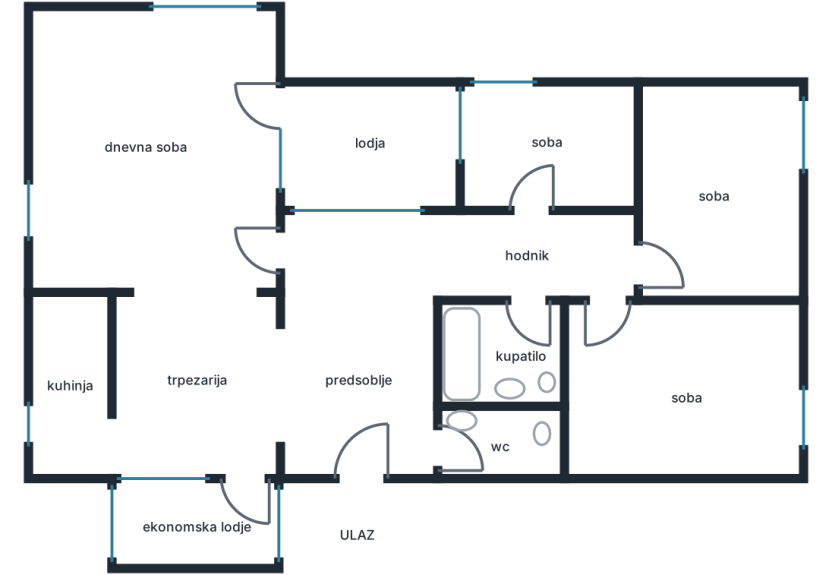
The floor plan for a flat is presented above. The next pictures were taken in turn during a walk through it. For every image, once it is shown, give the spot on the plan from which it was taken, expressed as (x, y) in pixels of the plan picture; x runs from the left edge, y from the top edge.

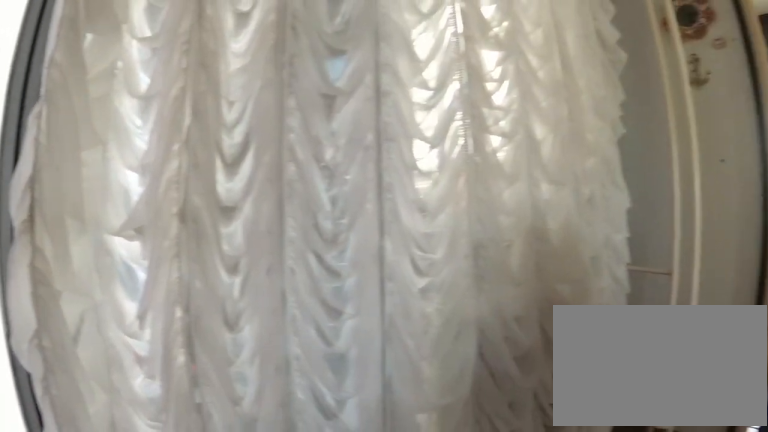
(252, 431)
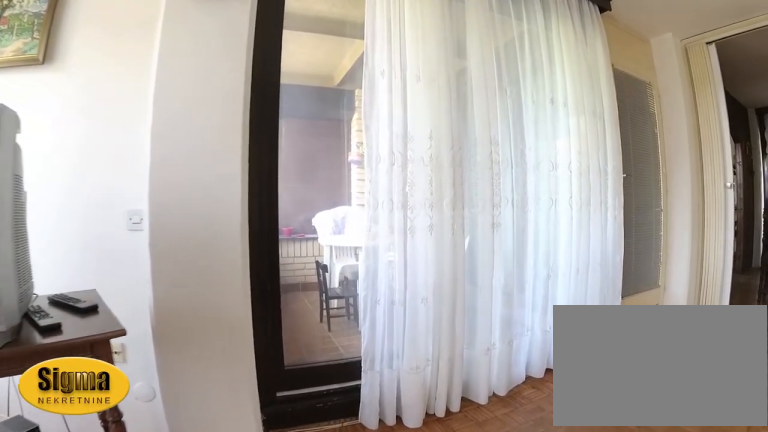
(128, 90)
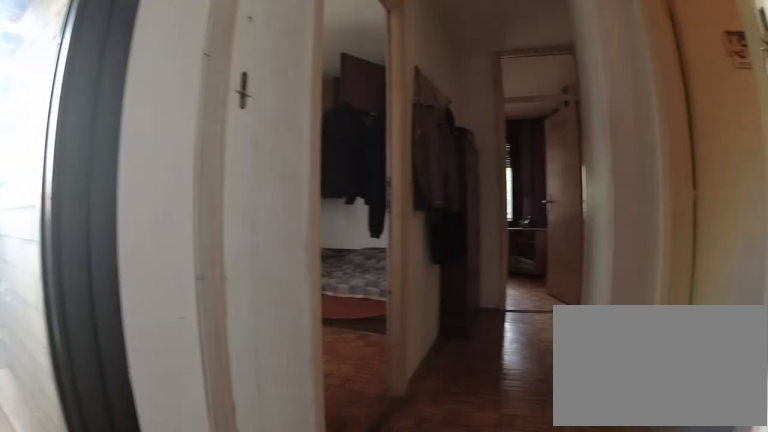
(378, 253)
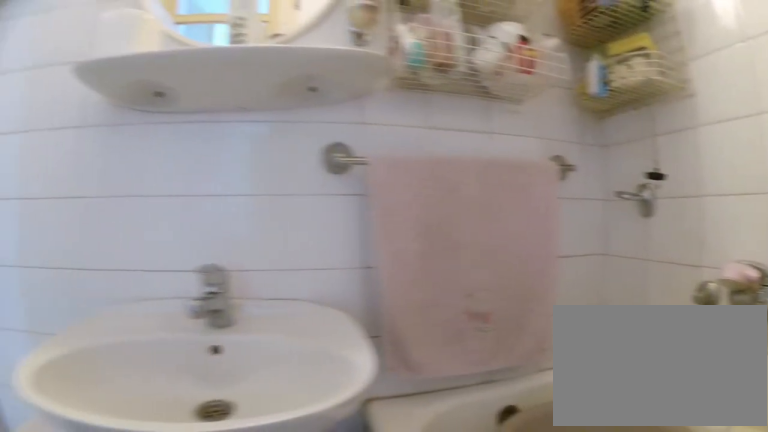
(488, 351)
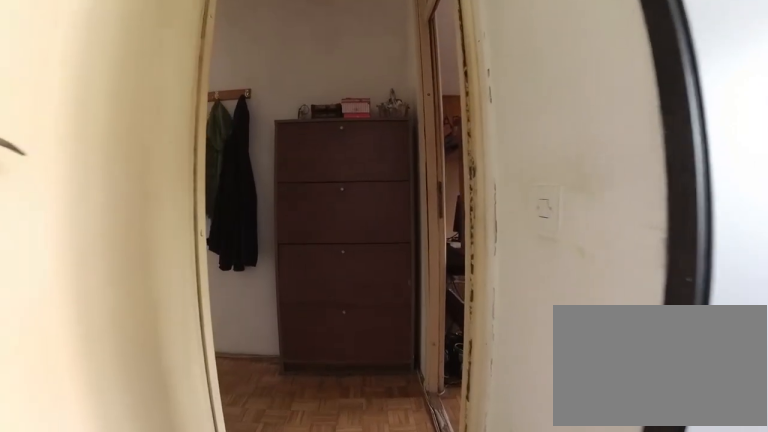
(596, 372)
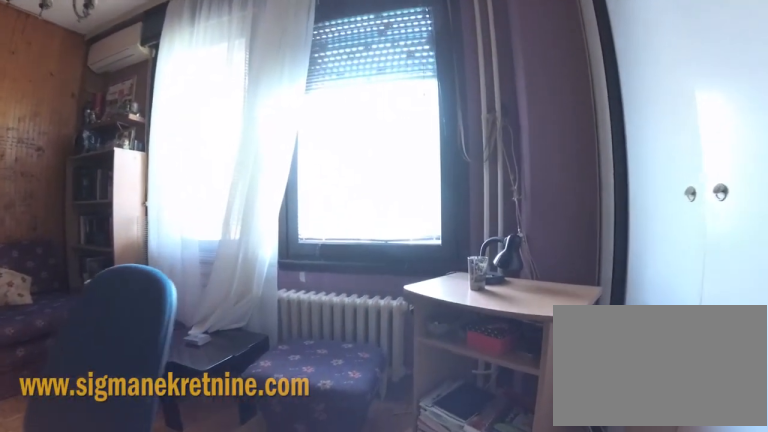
(677, 272)
